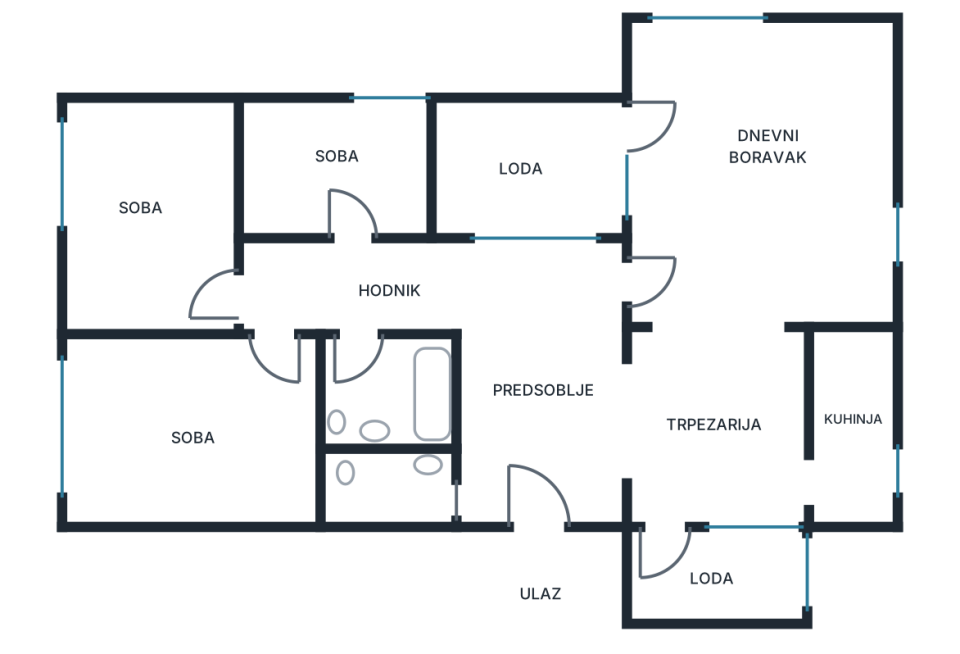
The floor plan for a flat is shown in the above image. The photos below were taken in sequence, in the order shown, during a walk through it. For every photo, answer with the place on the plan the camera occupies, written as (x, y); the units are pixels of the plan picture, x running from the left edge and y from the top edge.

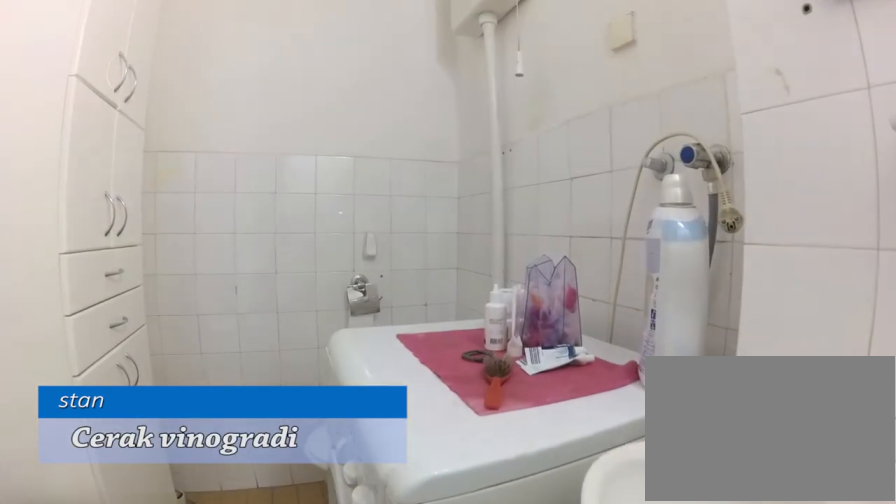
(450, 492)
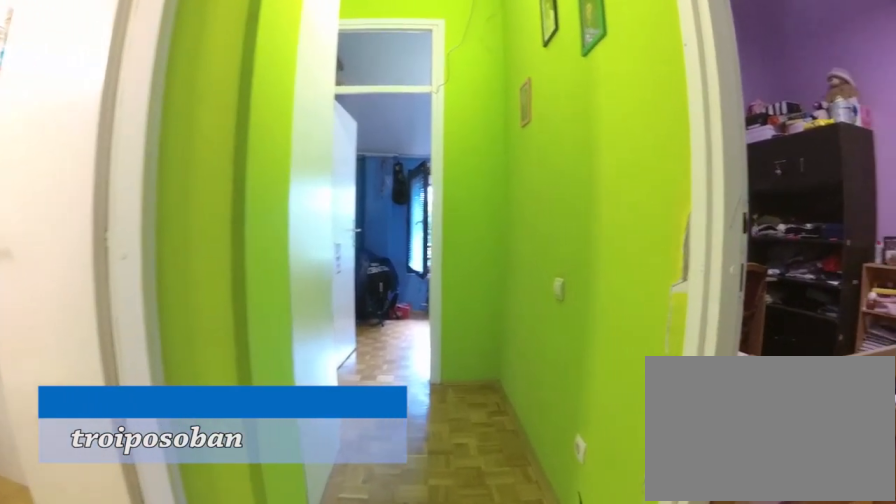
(413, 292)
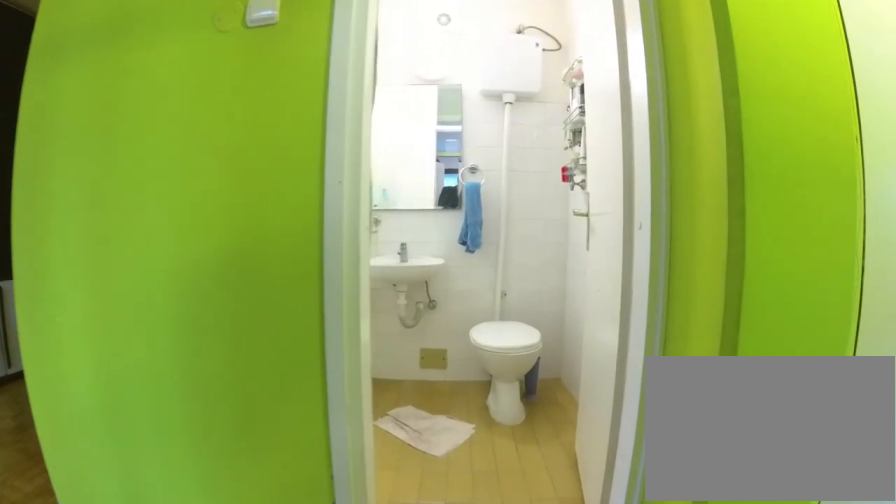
(369, 249)
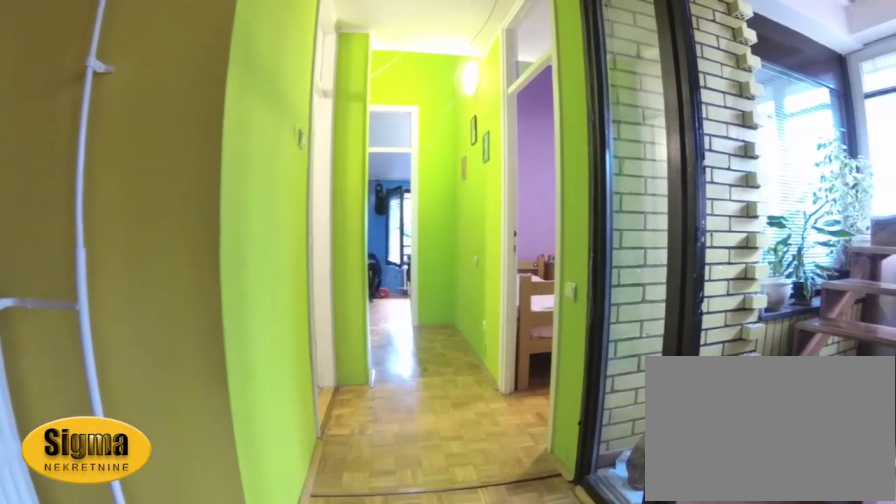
(523, 276)
